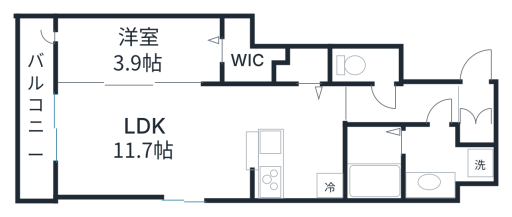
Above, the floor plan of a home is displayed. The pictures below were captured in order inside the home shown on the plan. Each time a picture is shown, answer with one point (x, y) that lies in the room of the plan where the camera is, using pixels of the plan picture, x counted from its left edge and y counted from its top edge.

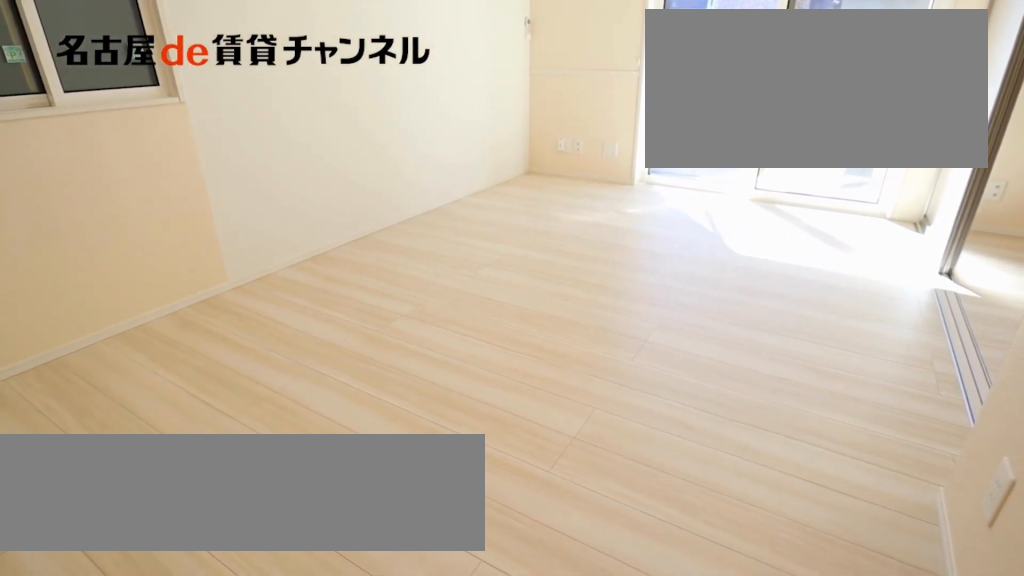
(155, 143)
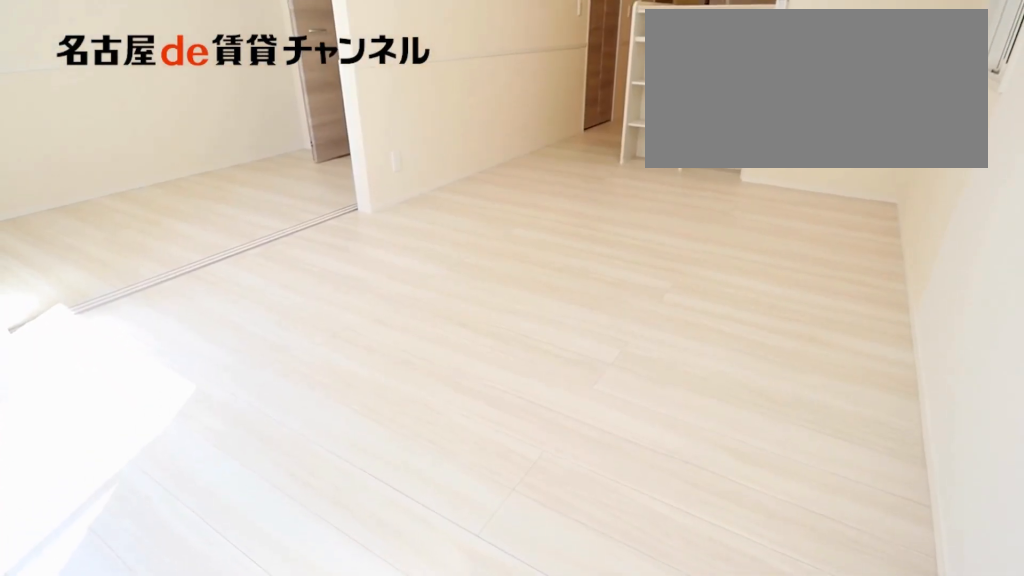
(155, 143)
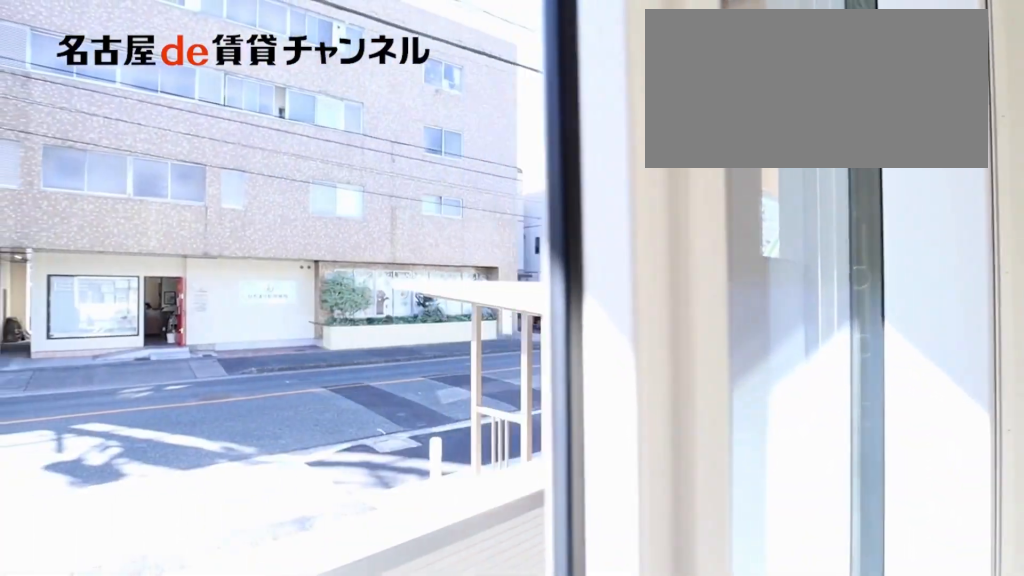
(38, 110)
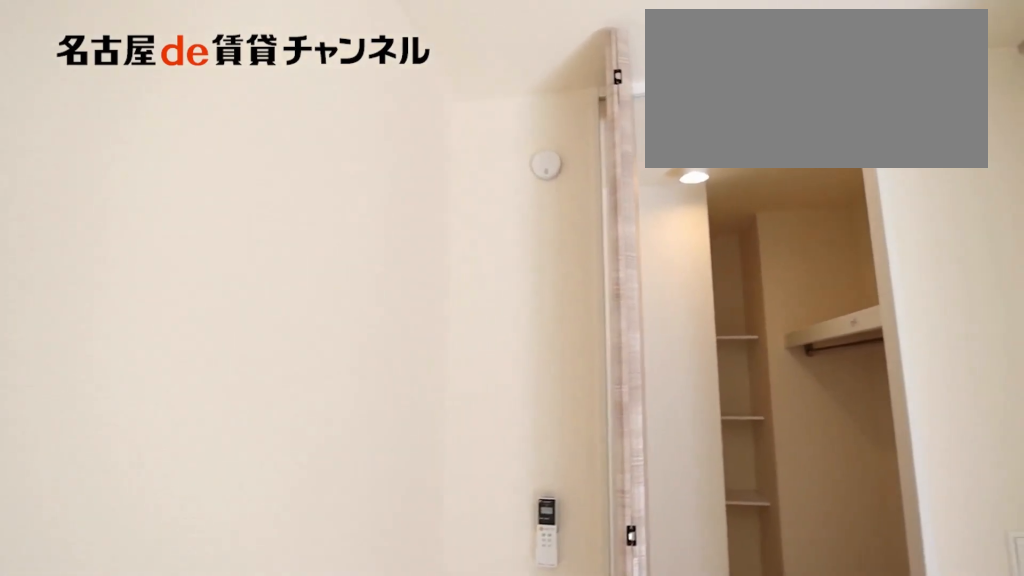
(139, 51)
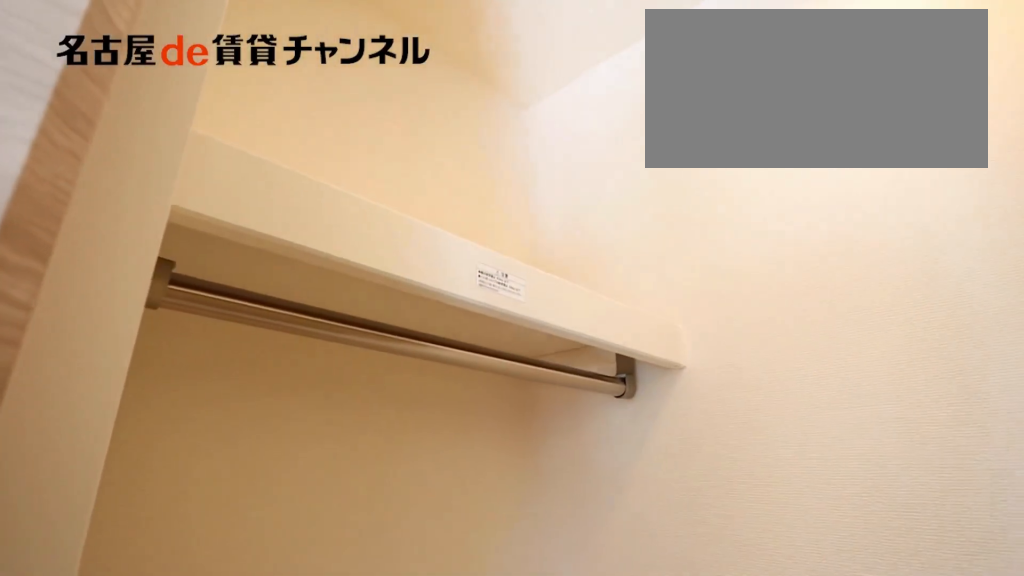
(246, 56)
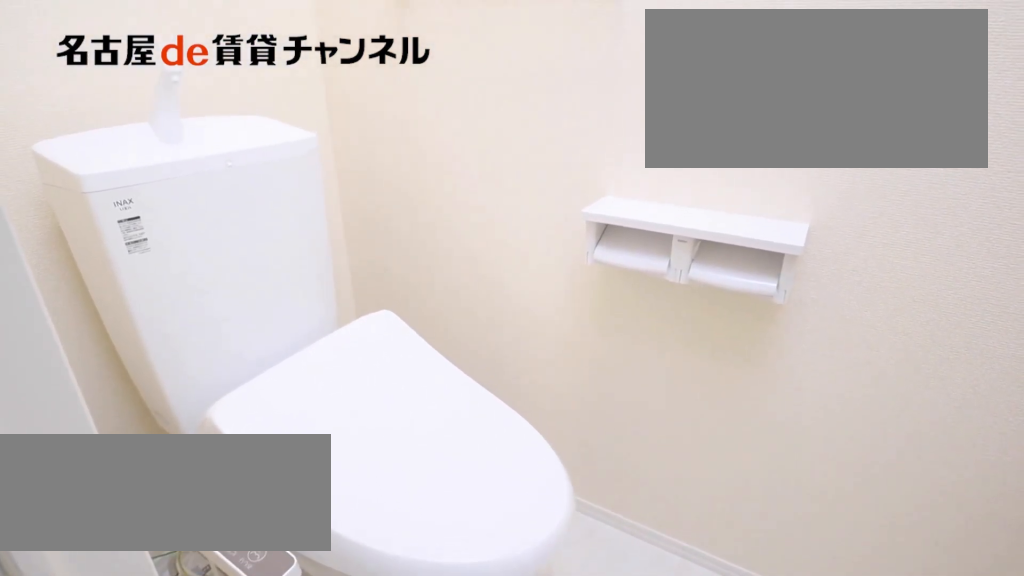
(366, 65)
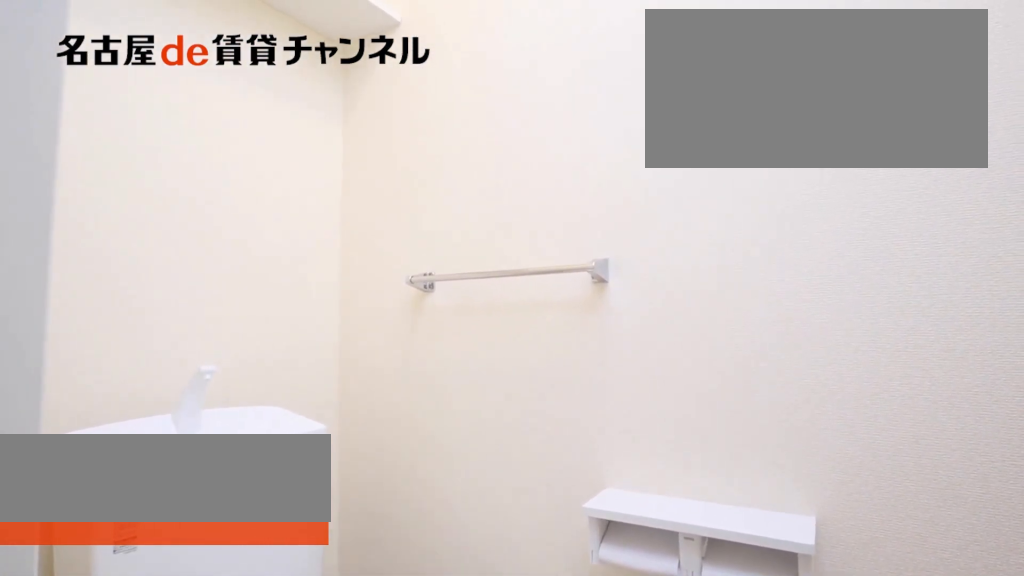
(366, 65)
